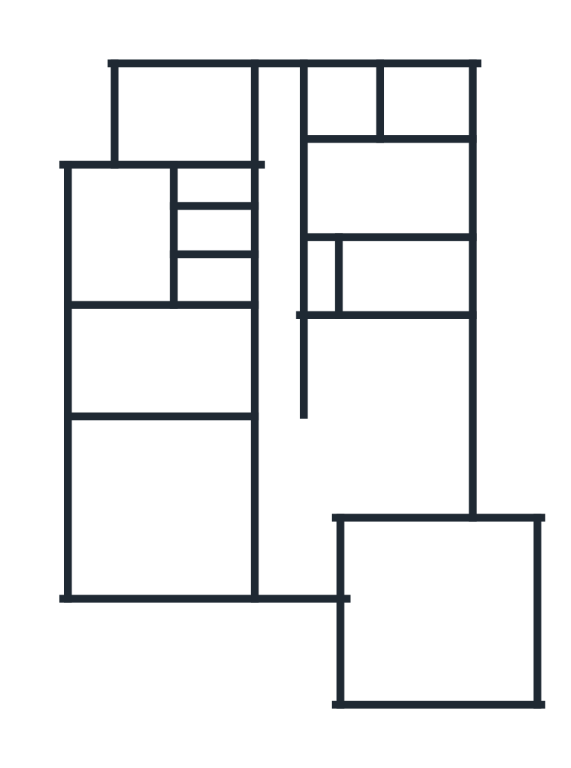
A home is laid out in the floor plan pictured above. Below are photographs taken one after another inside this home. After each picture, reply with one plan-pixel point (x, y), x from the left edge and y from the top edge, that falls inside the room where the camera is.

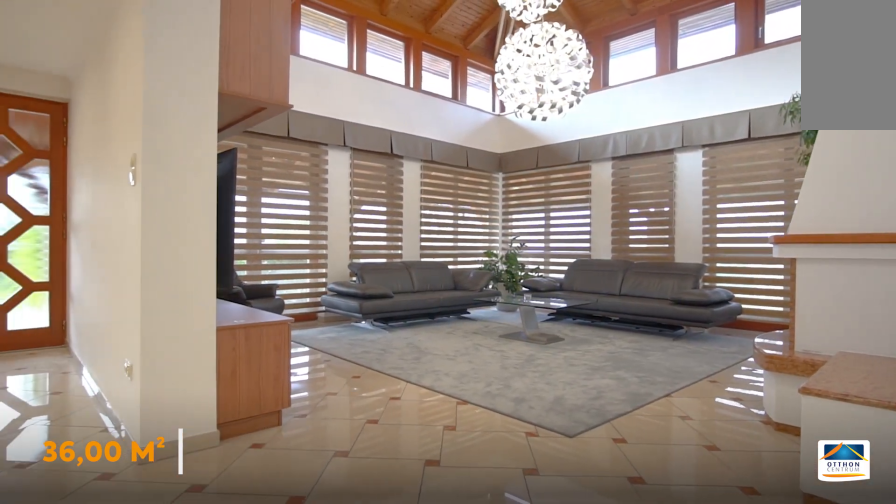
(165, 514)
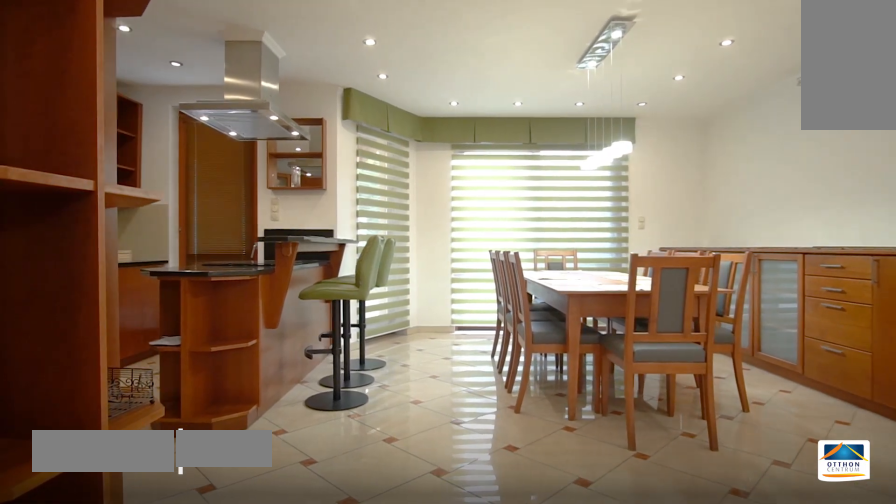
(398, 427)
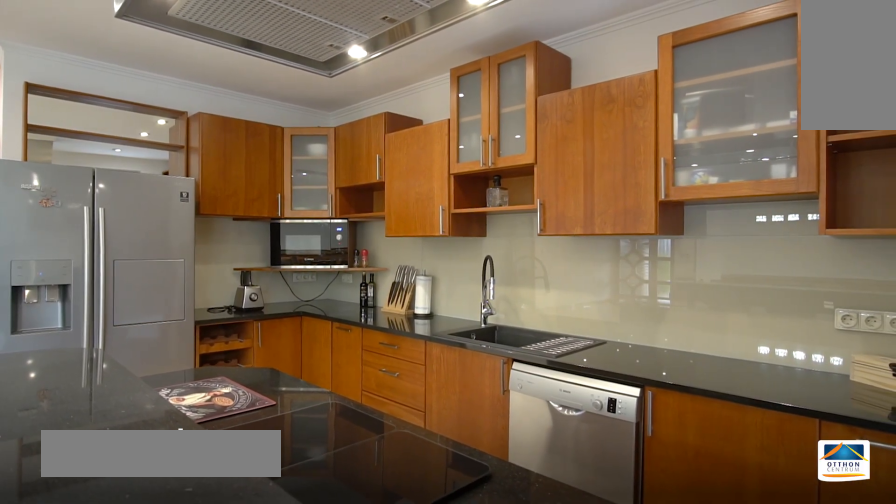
(387, 361)
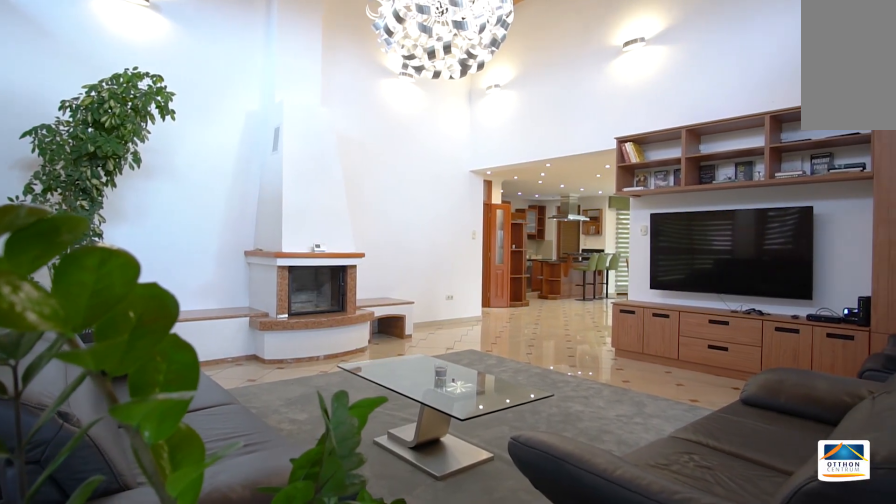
(165, 509)
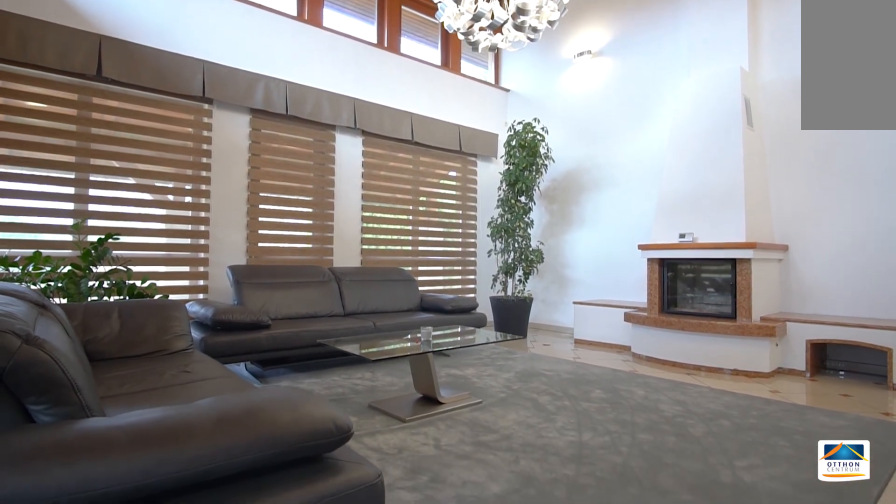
(165, 509)
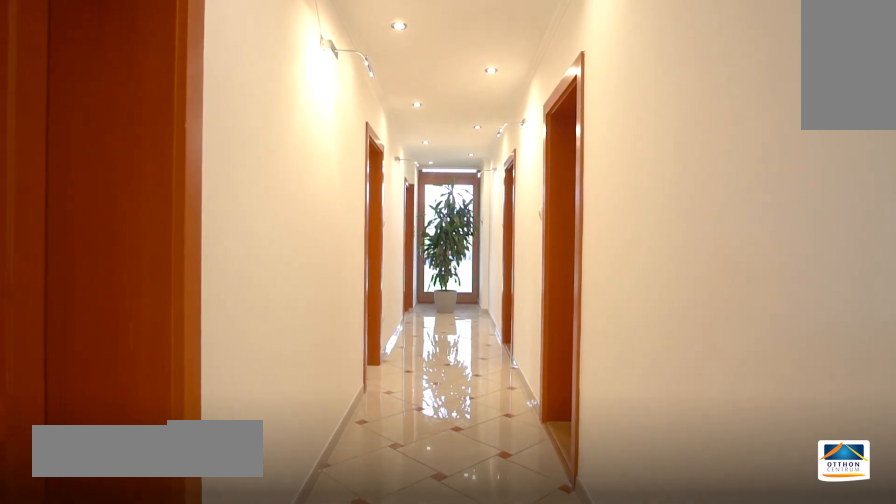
(285, 321)
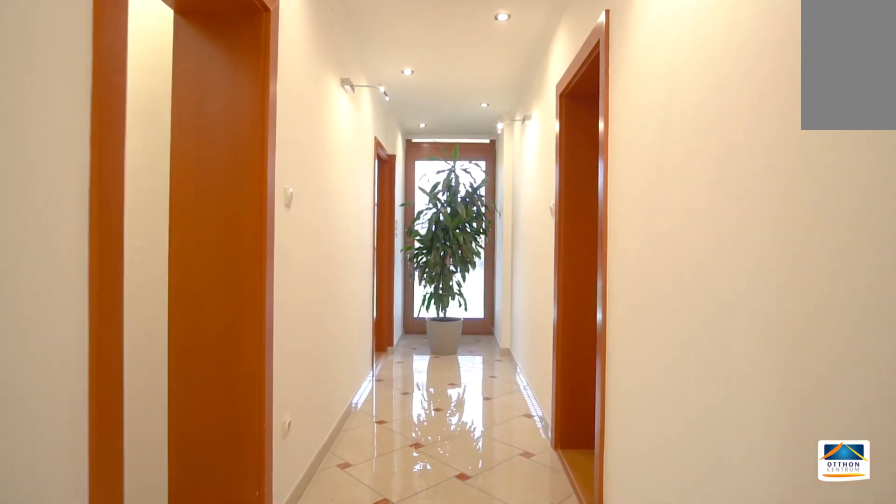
(286, 321)
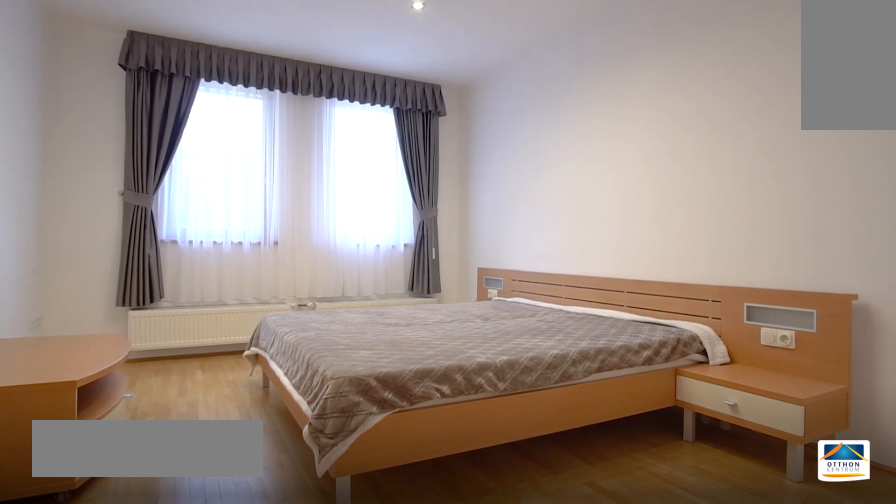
(187, 115)
